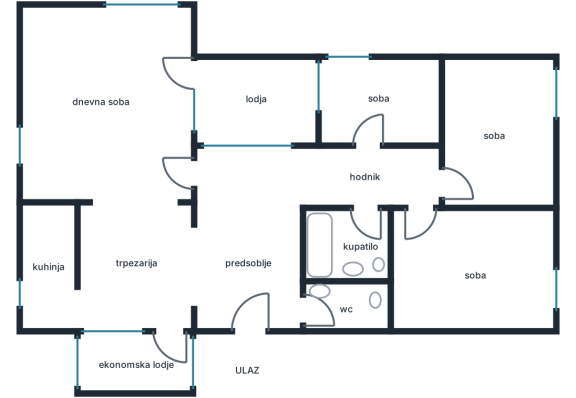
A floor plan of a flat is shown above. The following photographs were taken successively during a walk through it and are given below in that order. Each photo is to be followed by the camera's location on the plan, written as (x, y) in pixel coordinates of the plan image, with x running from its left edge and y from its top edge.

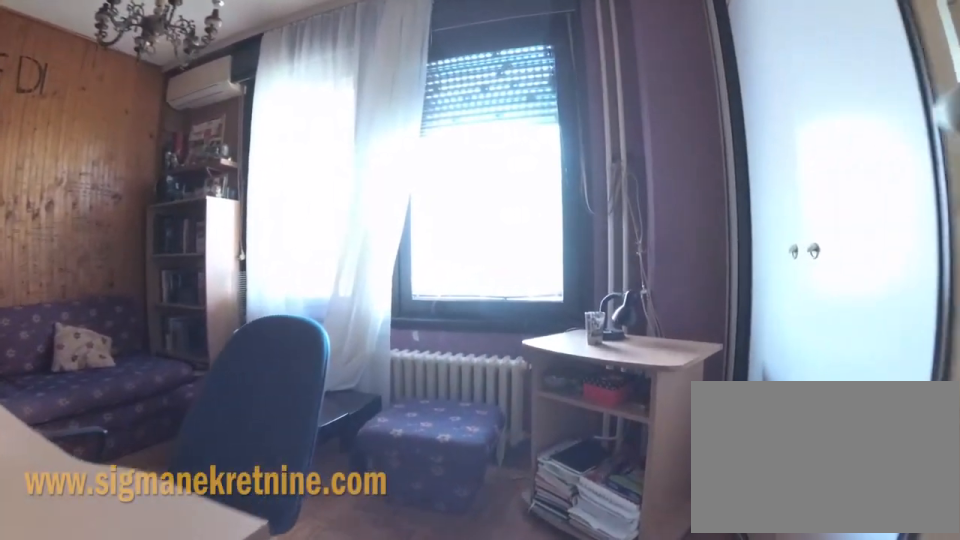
(451, 190)
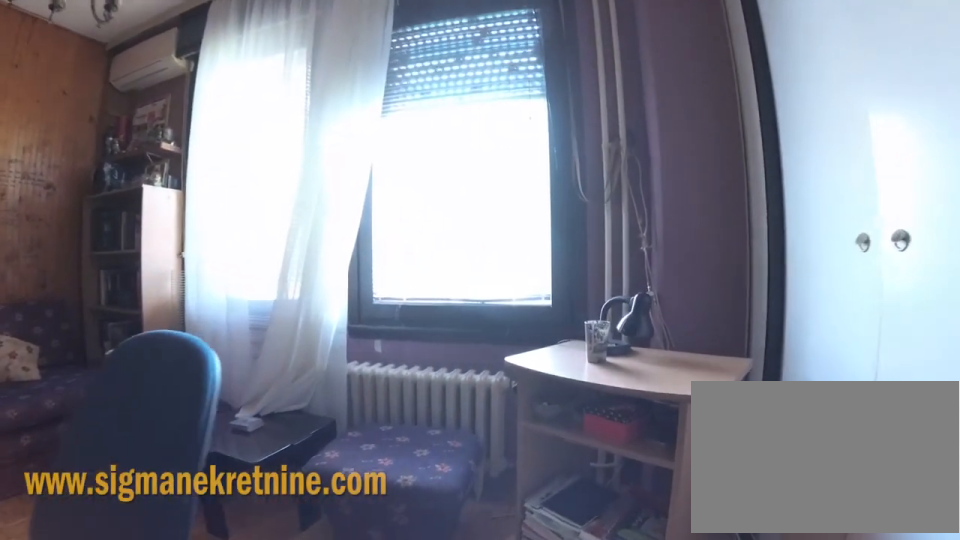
(469, 188)
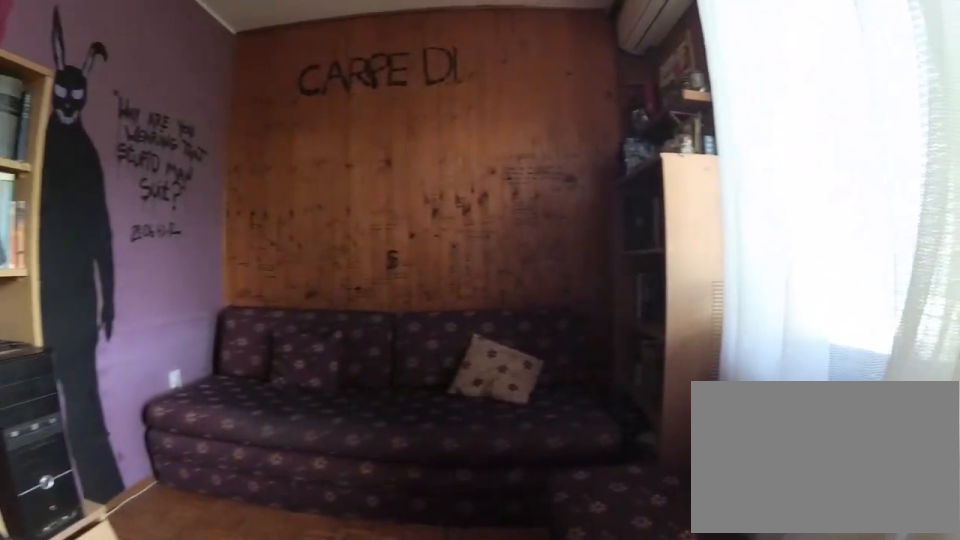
(505, 185)
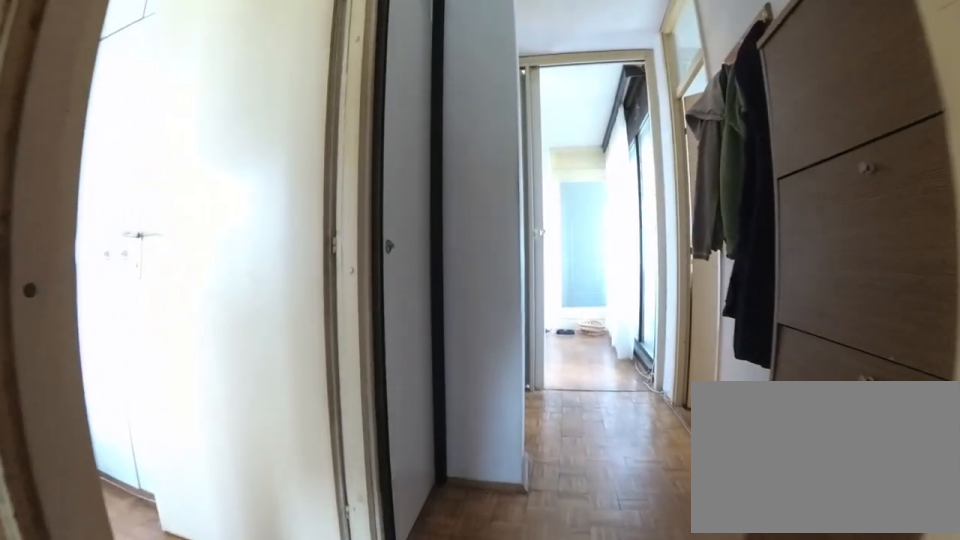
(475, 180)
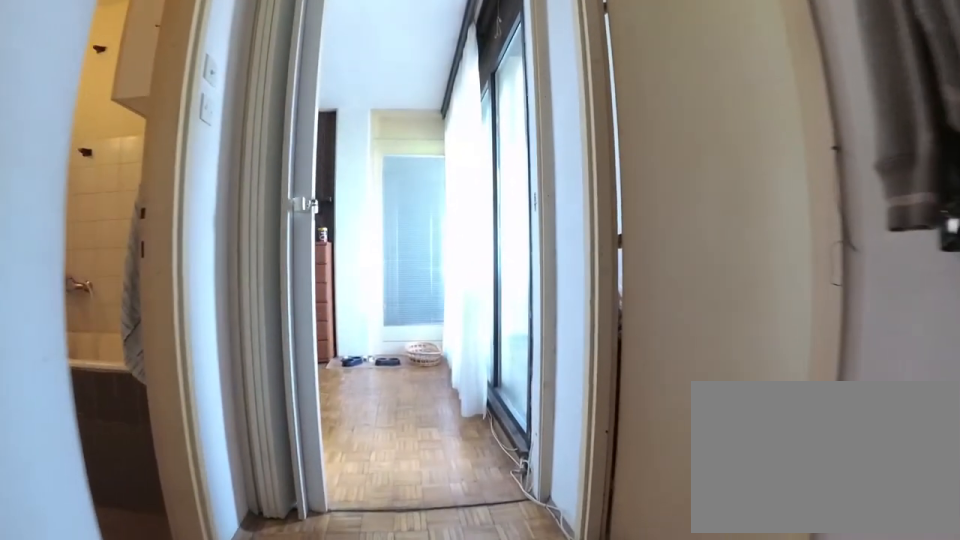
(415, 181)
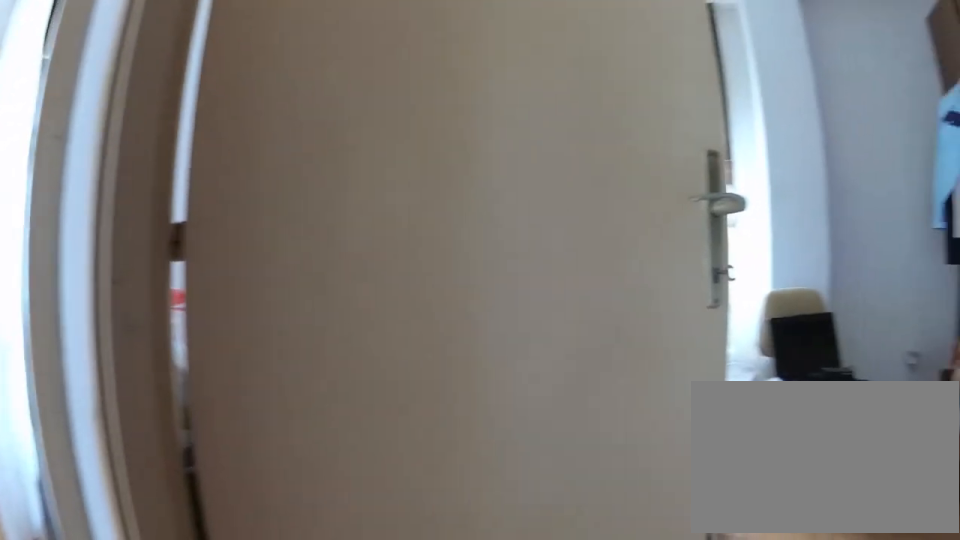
(385, 177)
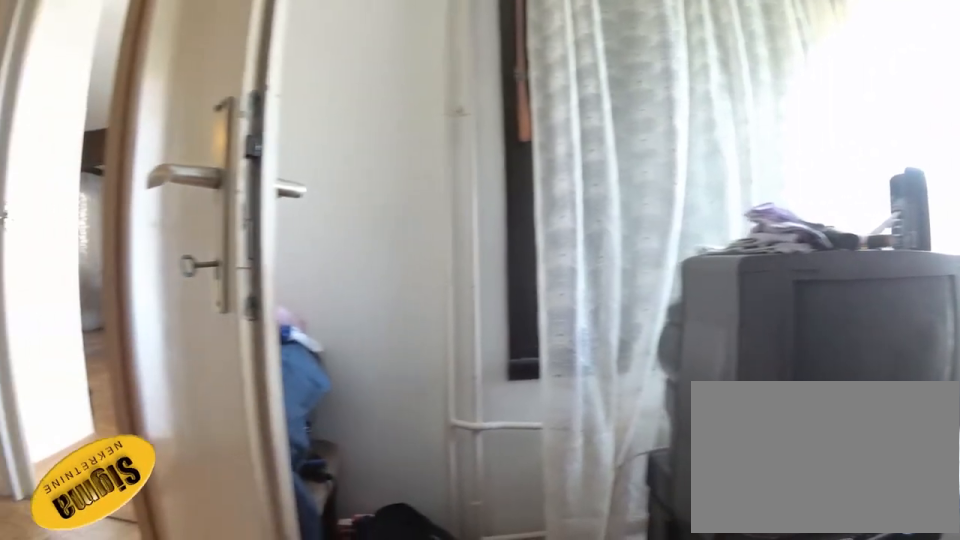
(415, 104)
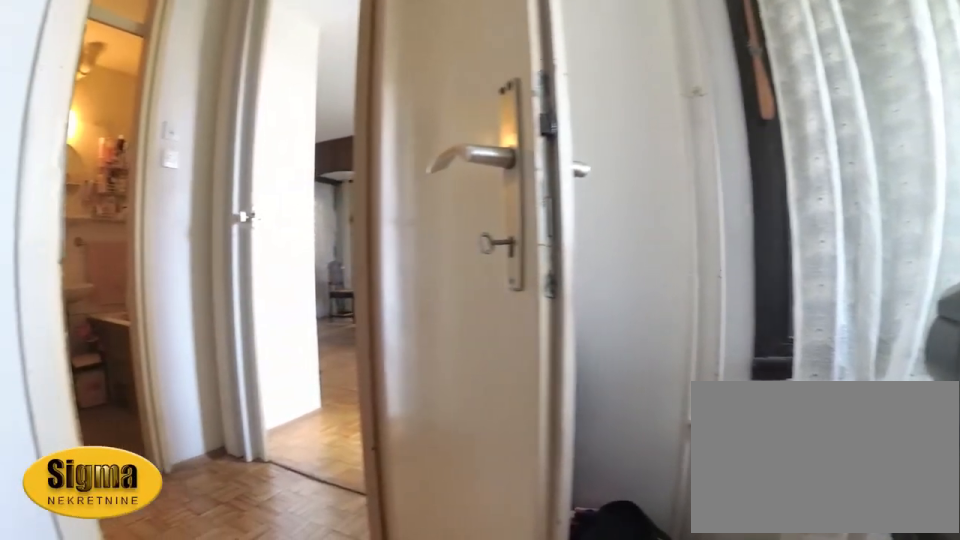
(407, 96)
